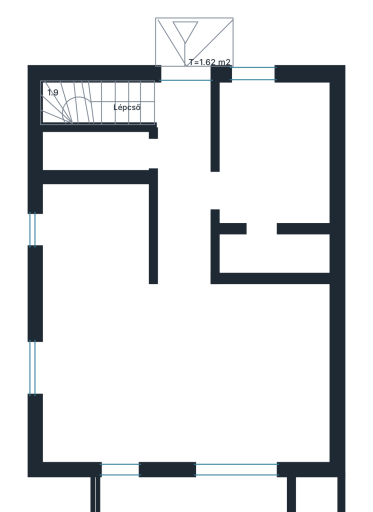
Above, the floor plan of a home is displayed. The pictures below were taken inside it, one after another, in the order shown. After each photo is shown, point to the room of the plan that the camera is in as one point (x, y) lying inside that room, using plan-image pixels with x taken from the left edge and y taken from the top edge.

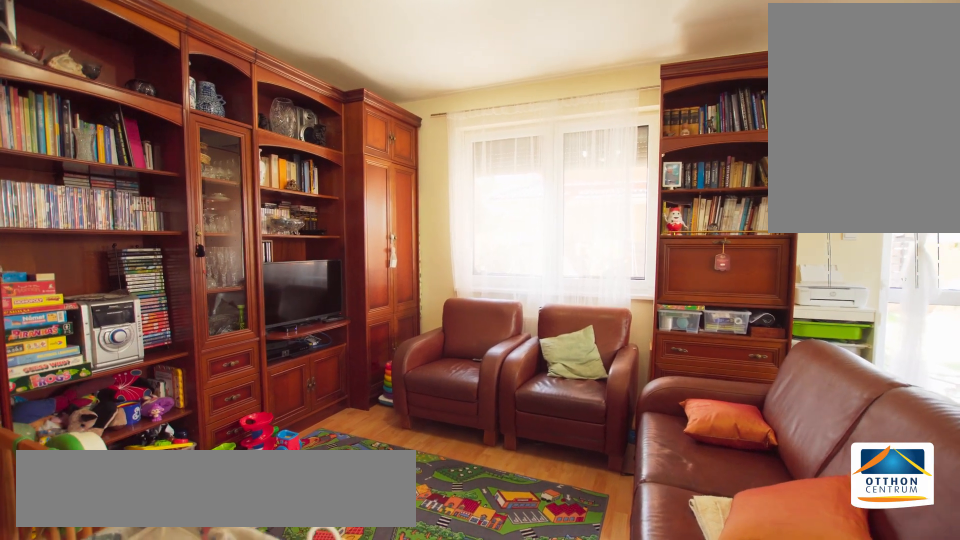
(182, 375)
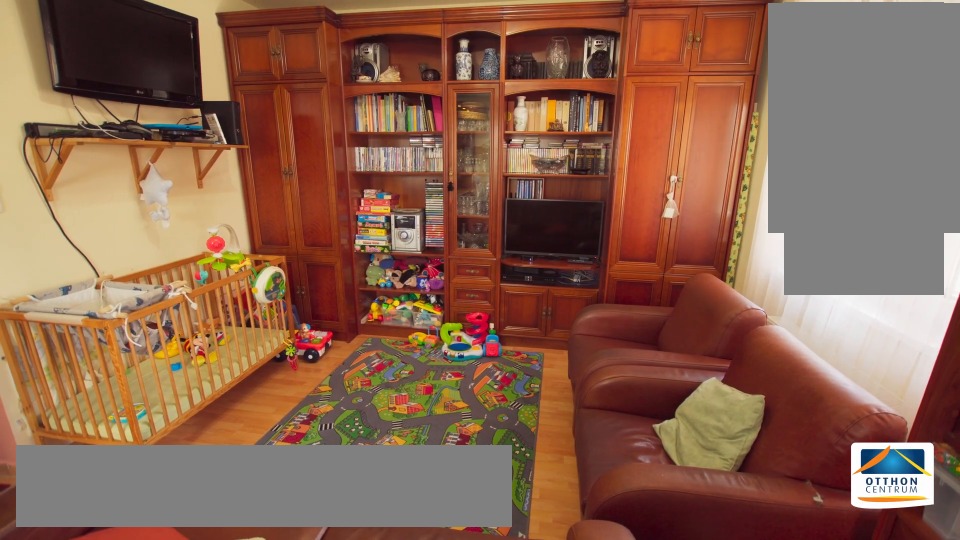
(183, 375)
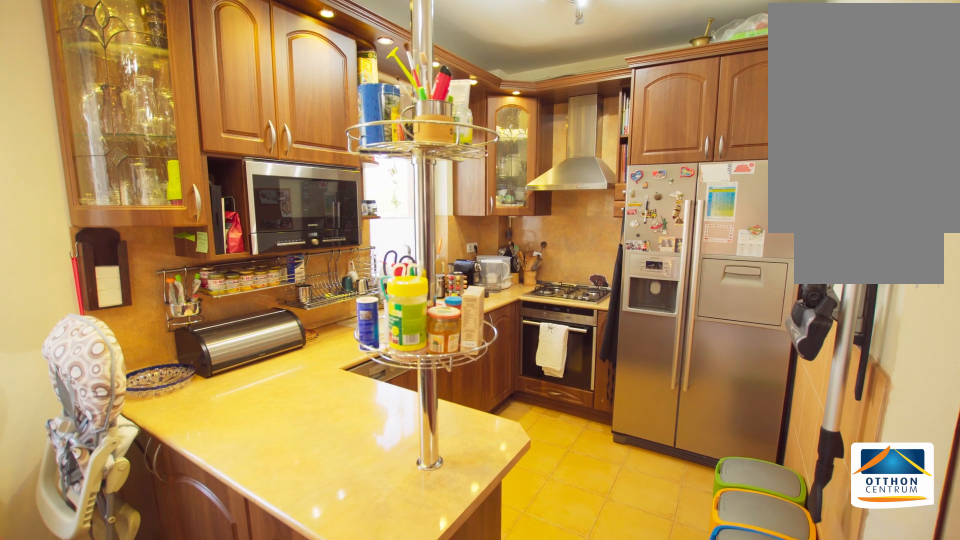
(97, 231)
